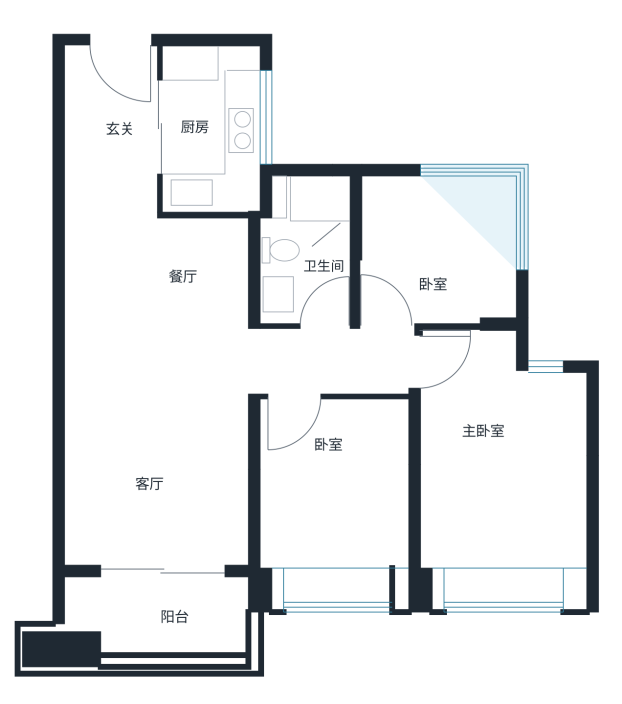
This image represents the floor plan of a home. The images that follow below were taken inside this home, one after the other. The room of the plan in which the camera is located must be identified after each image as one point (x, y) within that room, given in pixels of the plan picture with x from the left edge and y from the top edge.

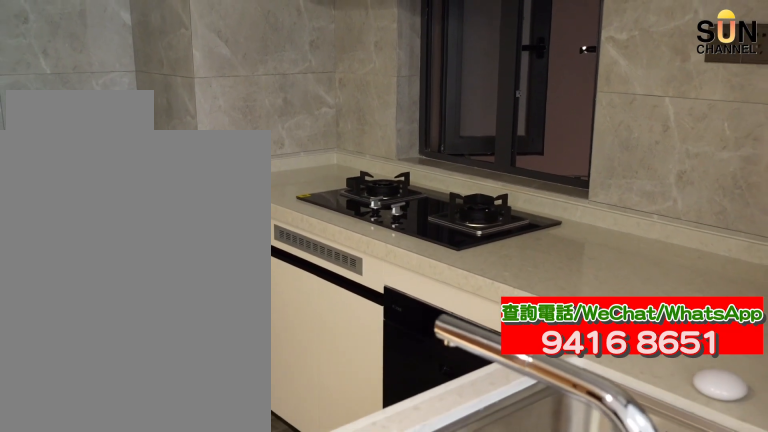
(211, 127)
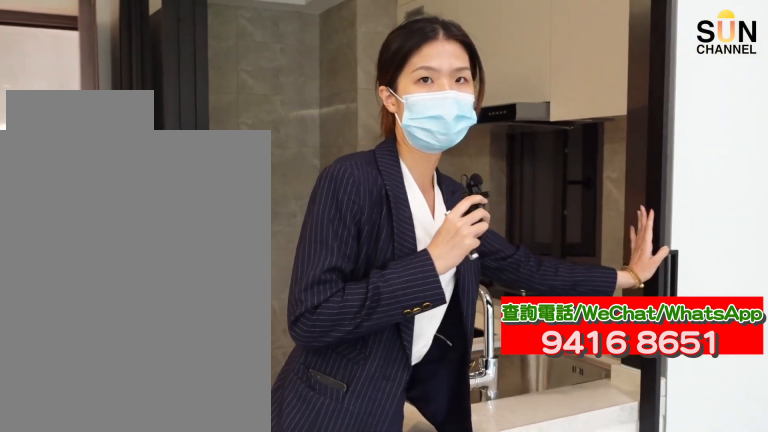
(211, 127)
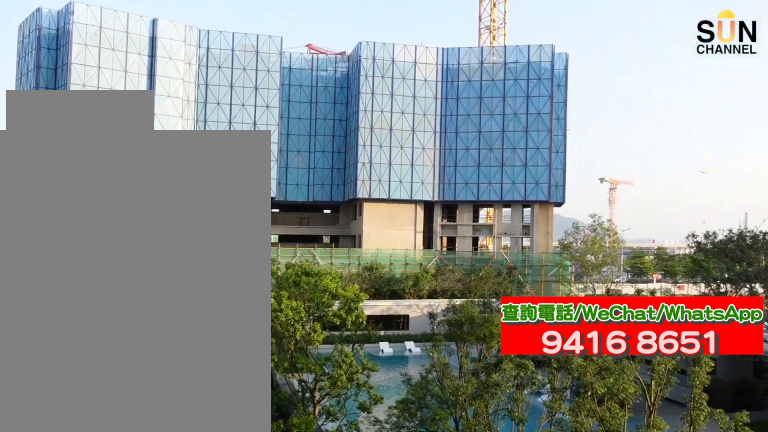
(158, 618)
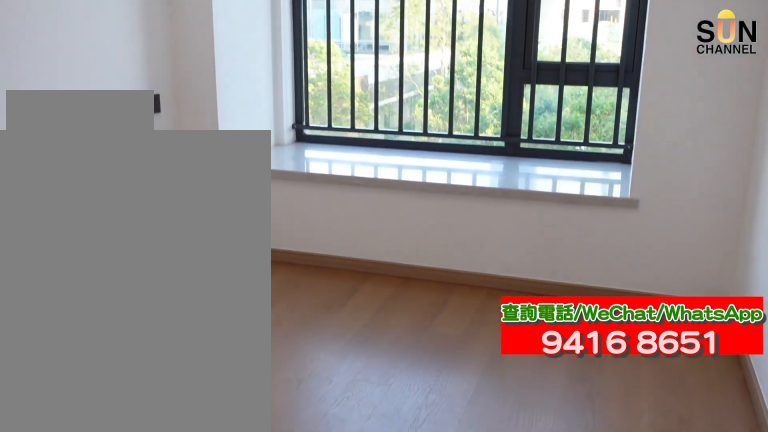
(342, 505)
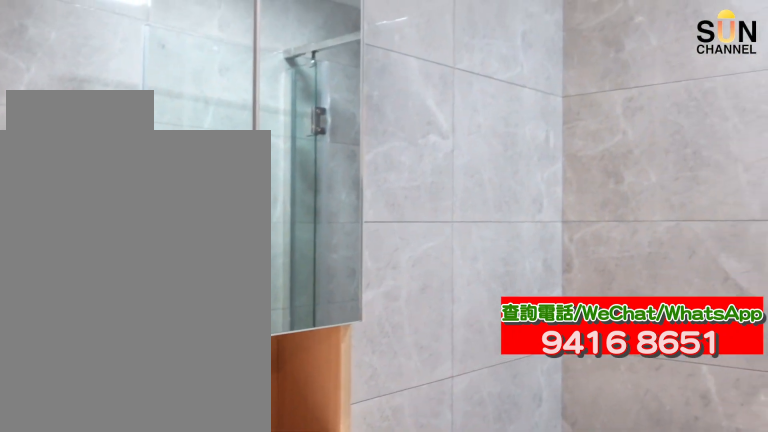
(305, 246)
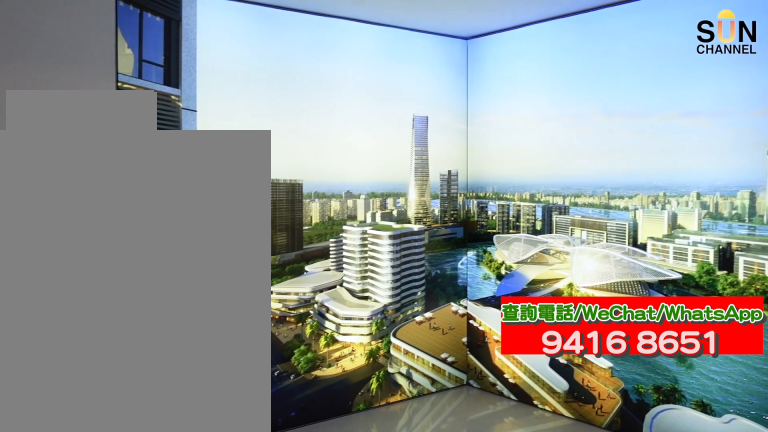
(438, 247)
